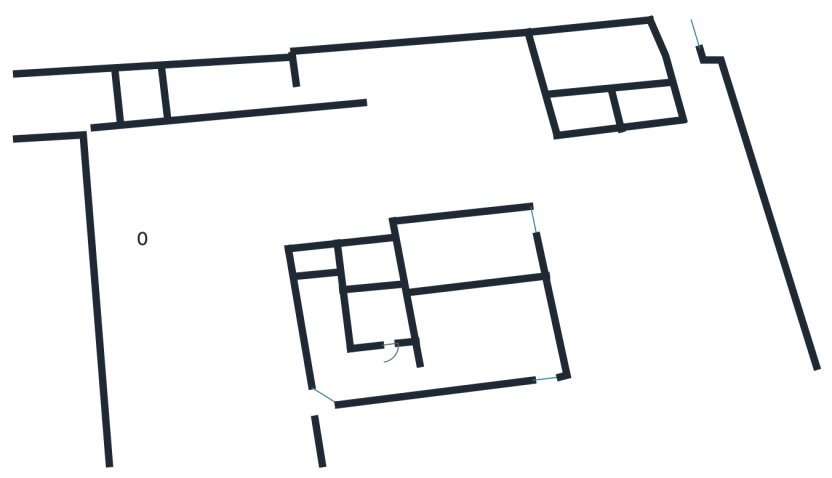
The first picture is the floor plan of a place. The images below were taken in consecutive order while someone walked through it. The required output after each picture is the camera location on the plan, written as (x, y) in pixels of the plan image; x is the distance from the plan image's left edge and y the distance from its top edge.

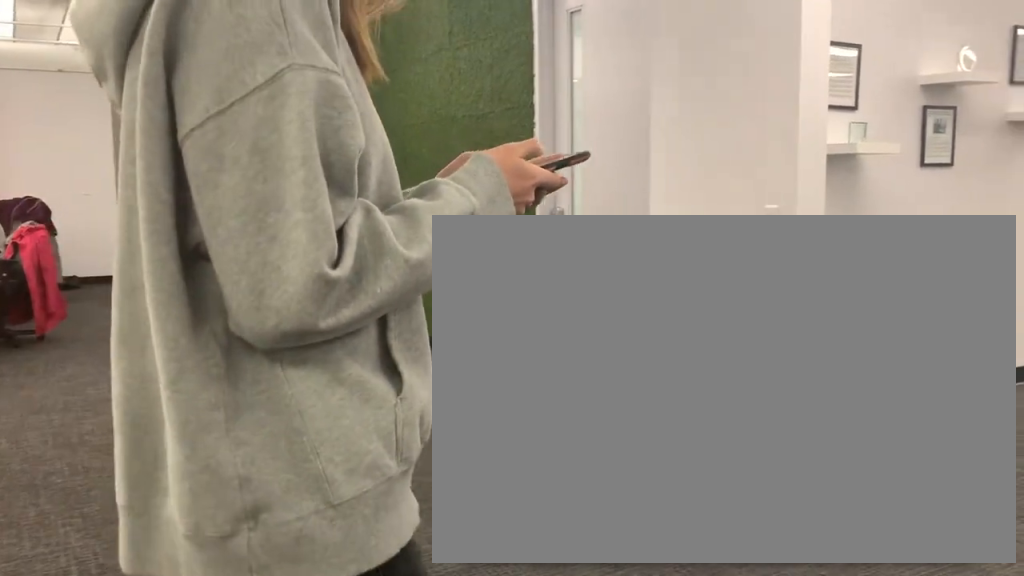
(694, 404)
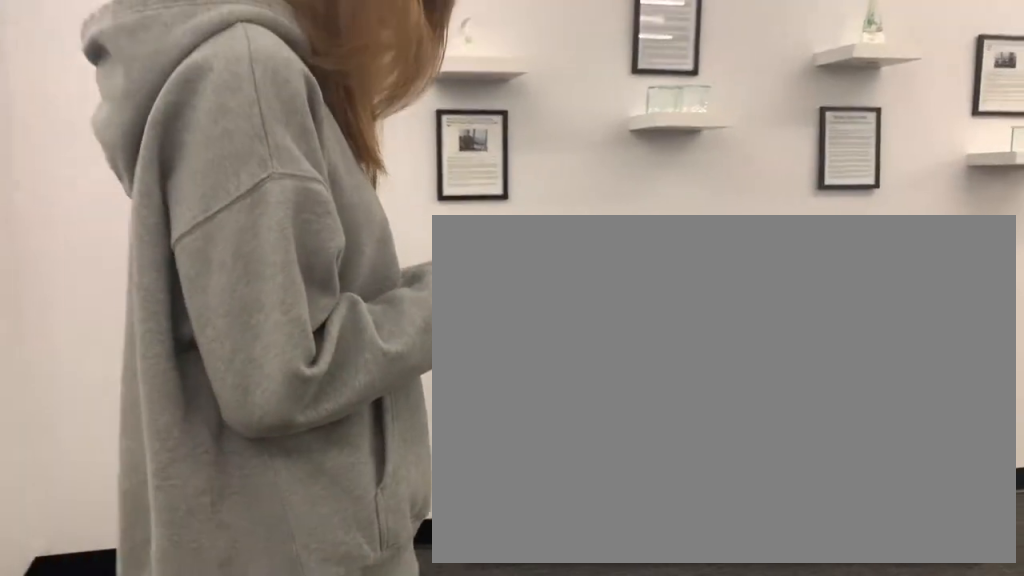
(691, 373)
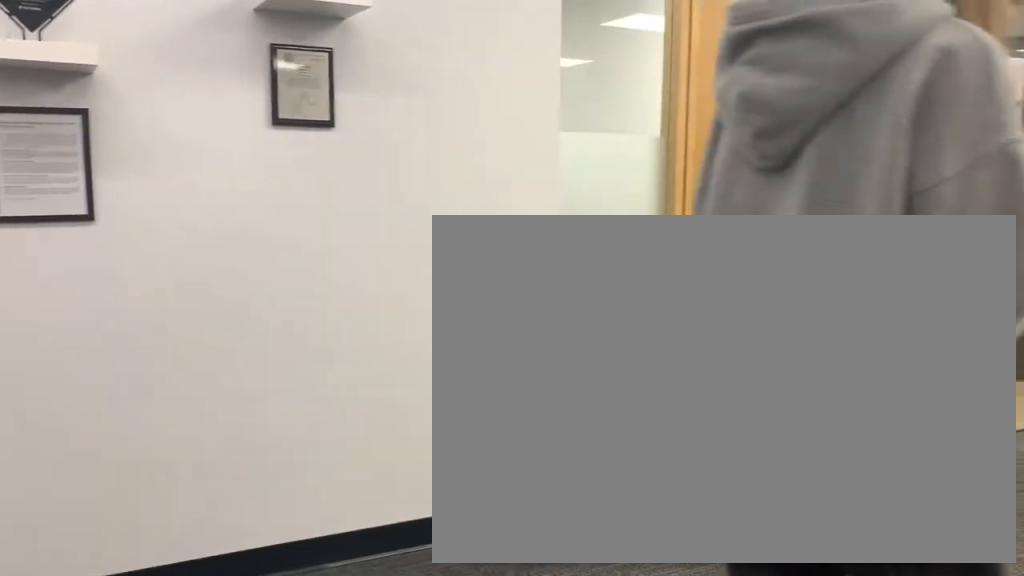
(633, 248)
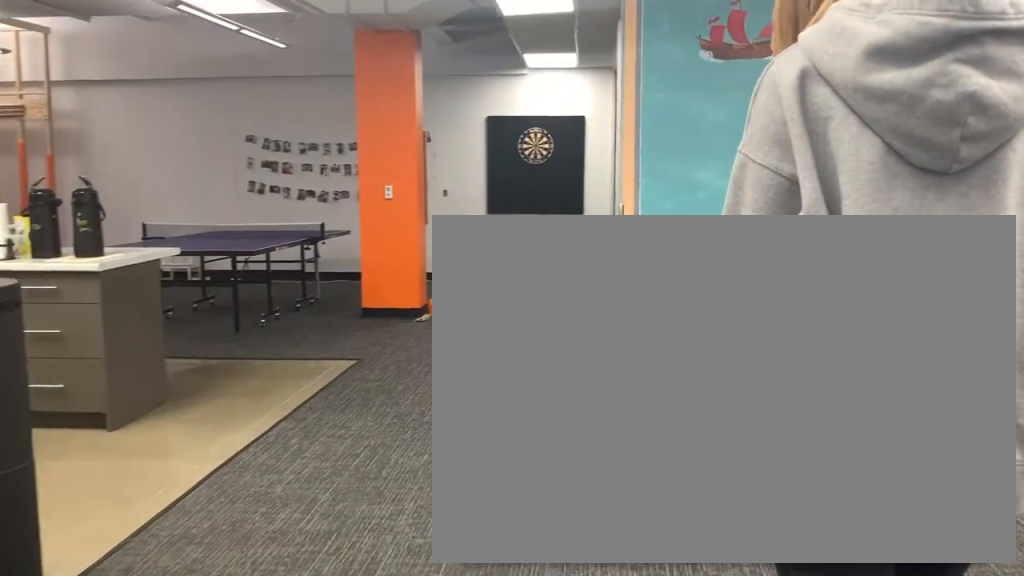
(560, 159)
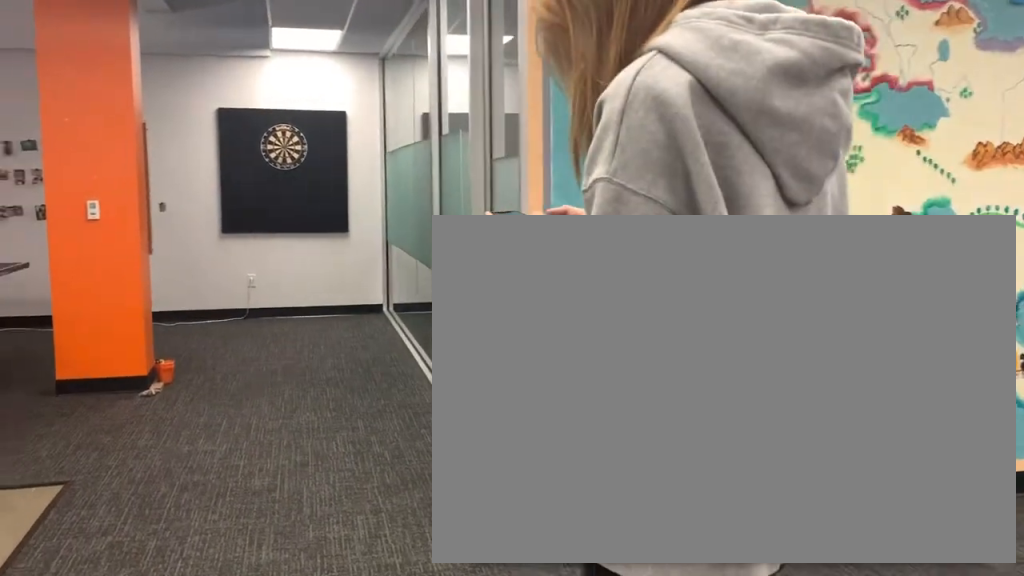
(521, 139)
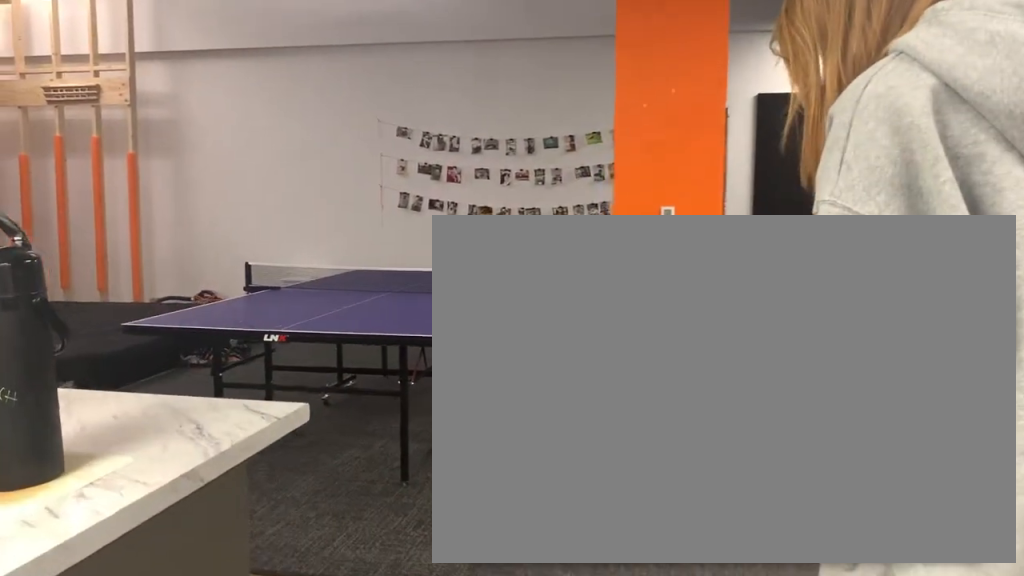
(521, 144)
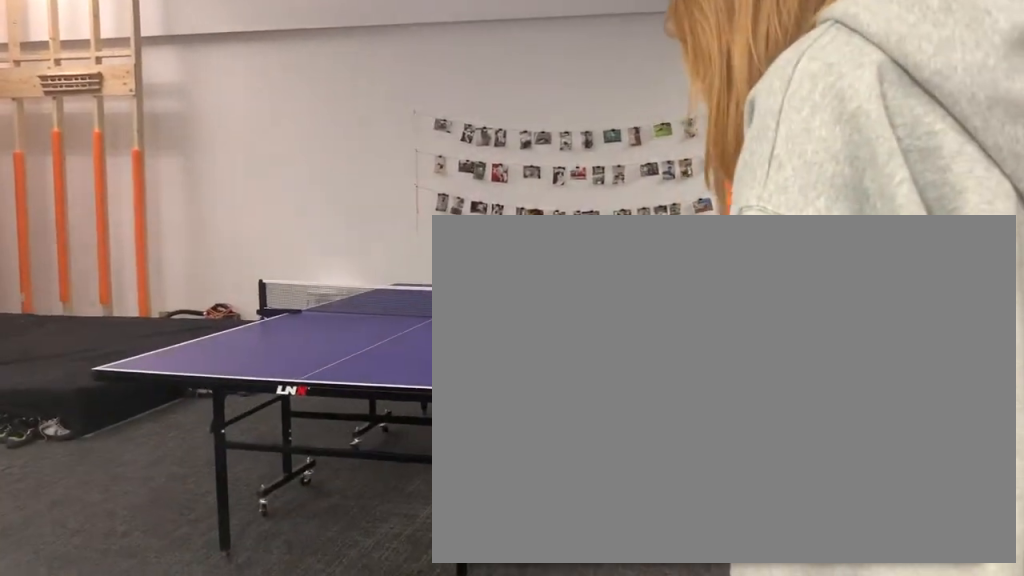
(520, 143)
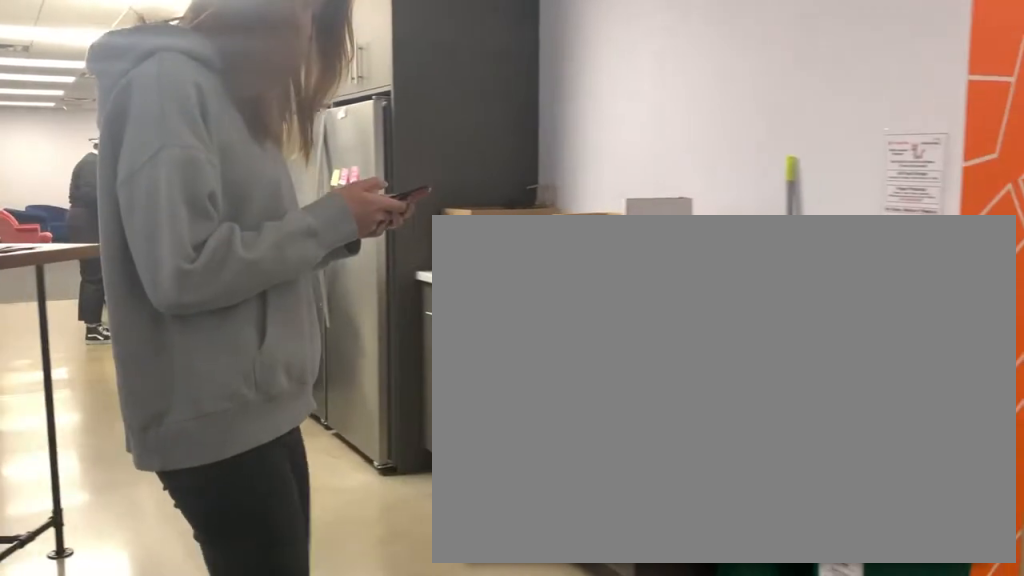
(303, 207)
